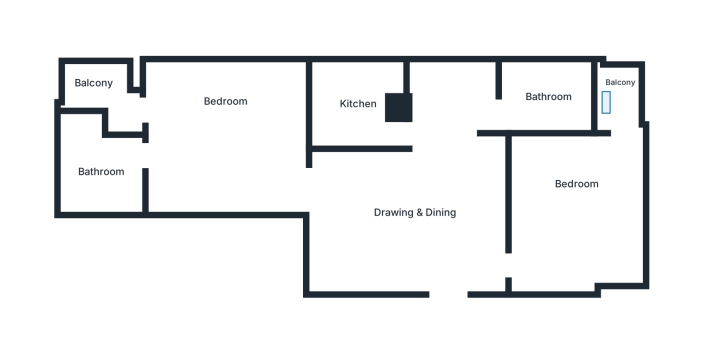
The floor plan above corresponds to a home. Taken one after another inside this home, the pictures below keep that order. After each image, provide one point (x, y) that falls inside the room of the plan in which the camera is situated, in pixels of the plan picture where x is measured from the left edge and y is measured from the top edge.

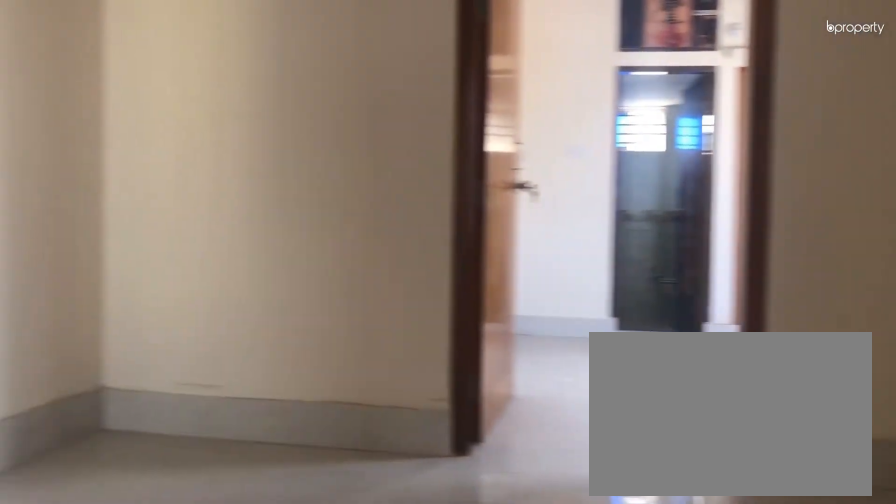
(413, 214)
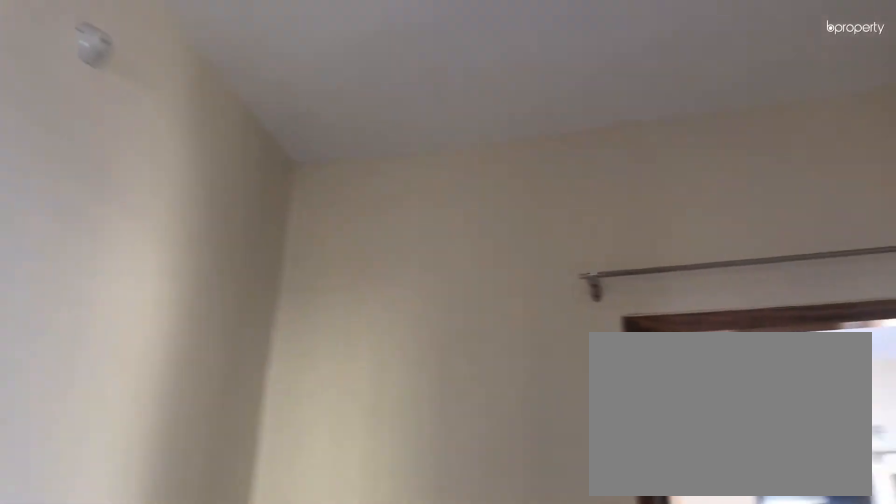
(413, 214)
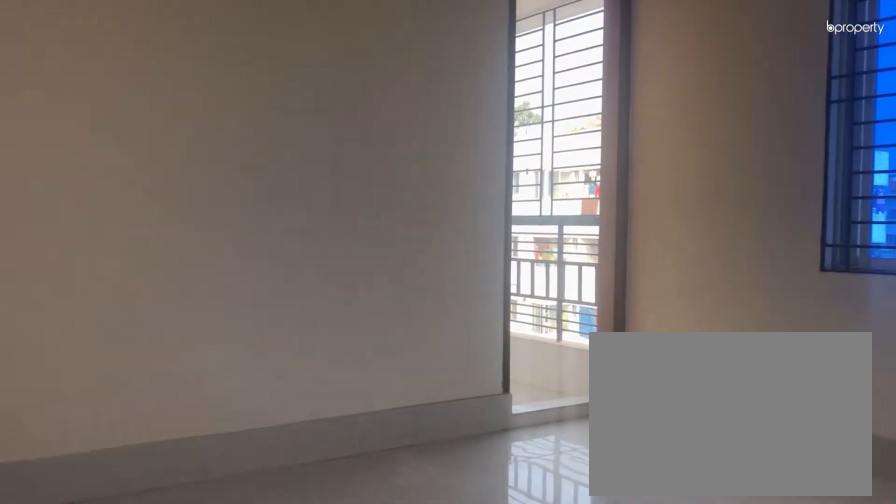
(578, 214)
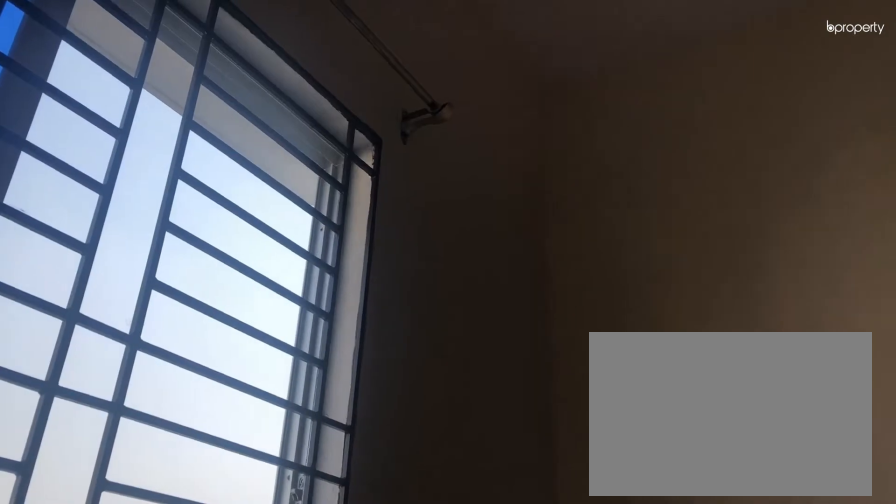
(578, 214)
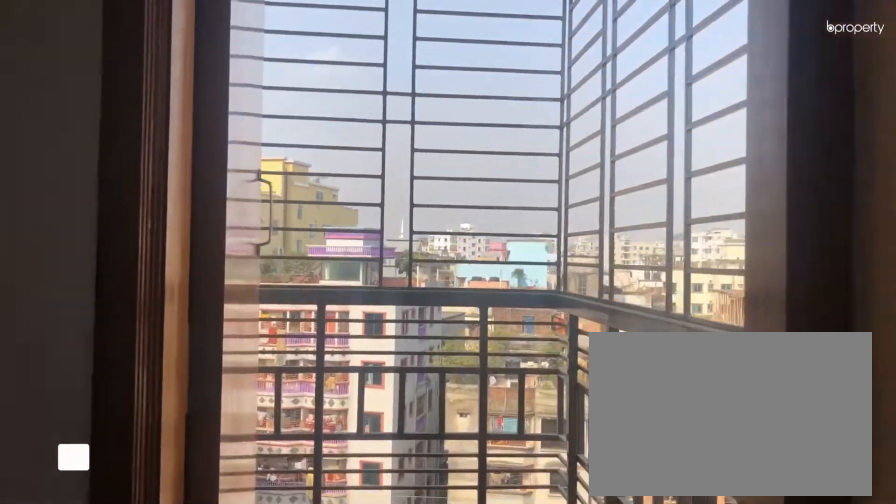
(622, 91)
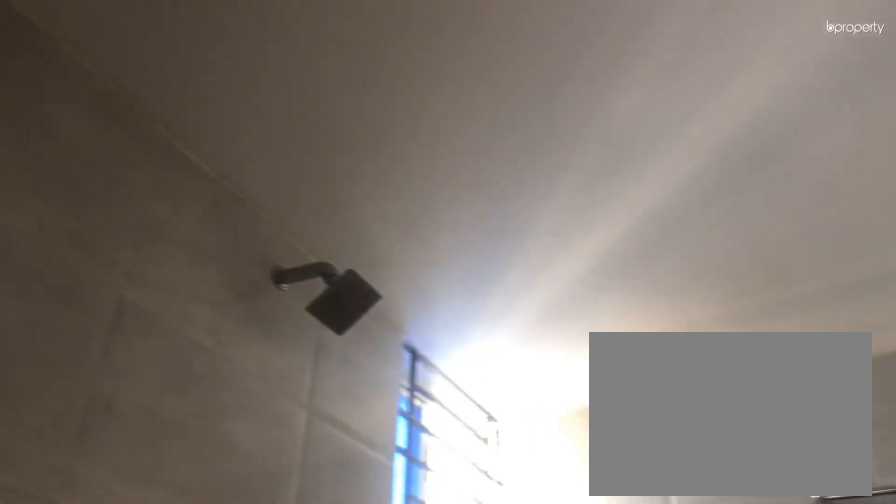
(552, 92)
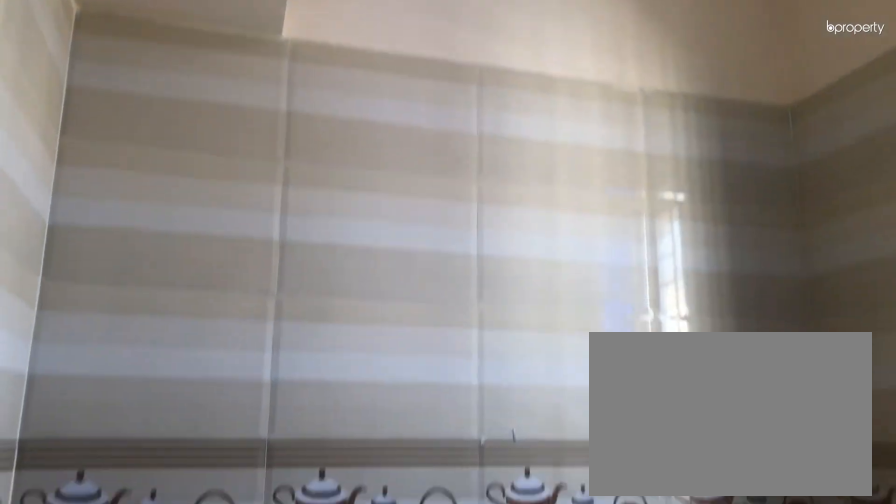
(356, 103)
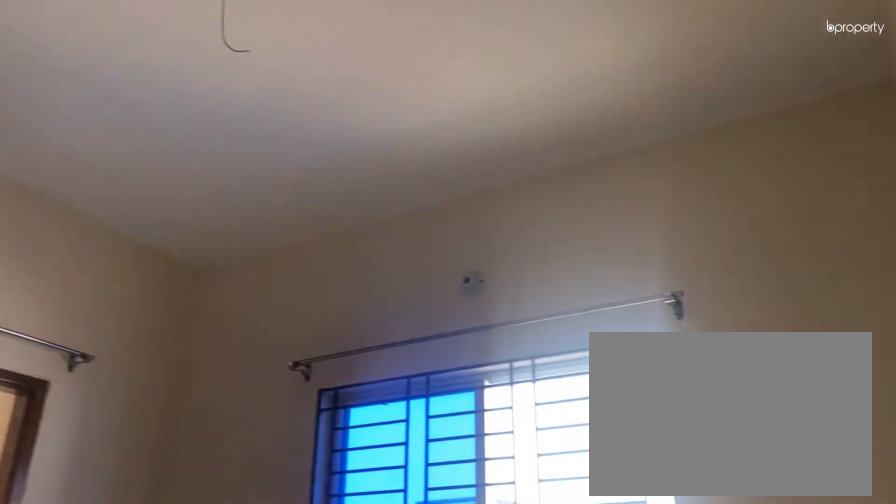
(219, 137)
